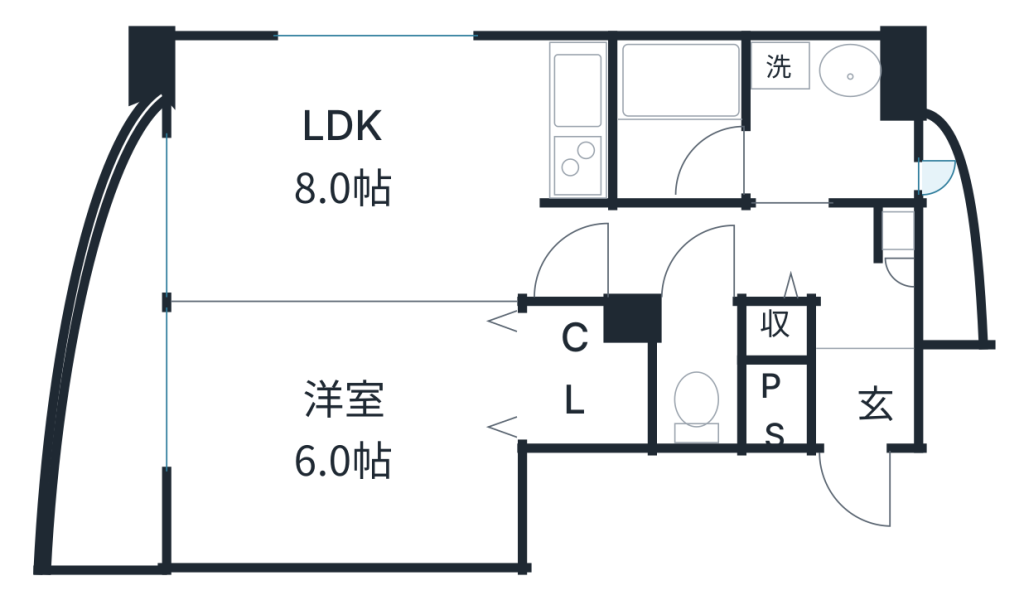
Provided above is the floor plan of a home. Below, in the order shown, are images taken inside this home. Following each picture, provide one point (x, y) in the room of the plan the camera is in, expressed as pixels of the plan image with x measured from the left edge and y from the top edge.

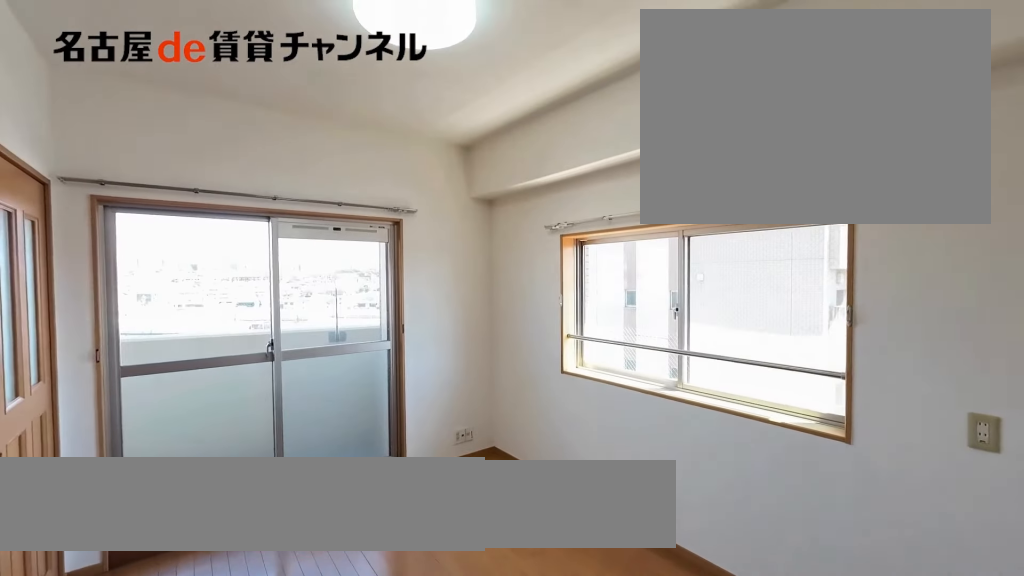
(352, 170)
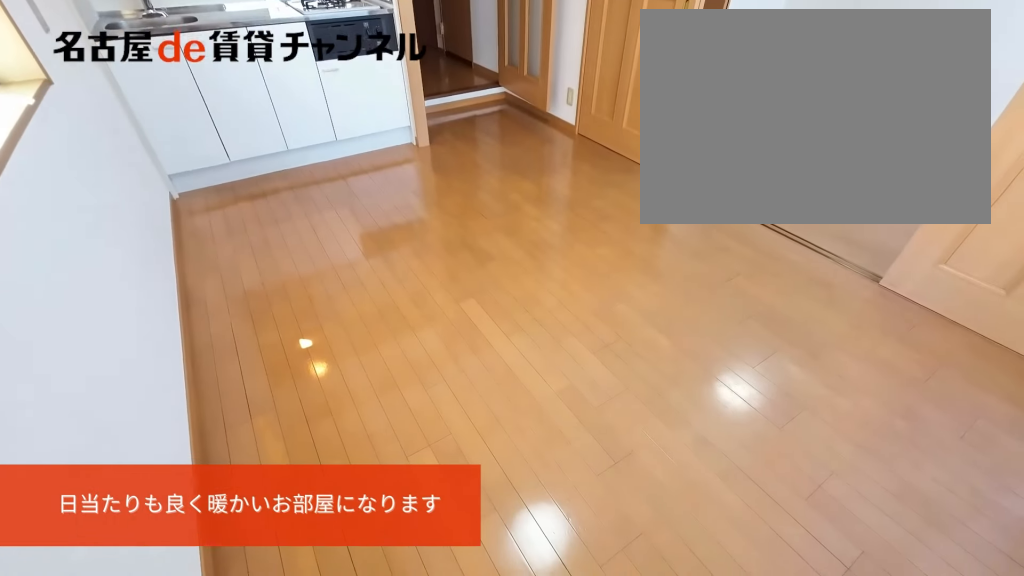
(352, 170)
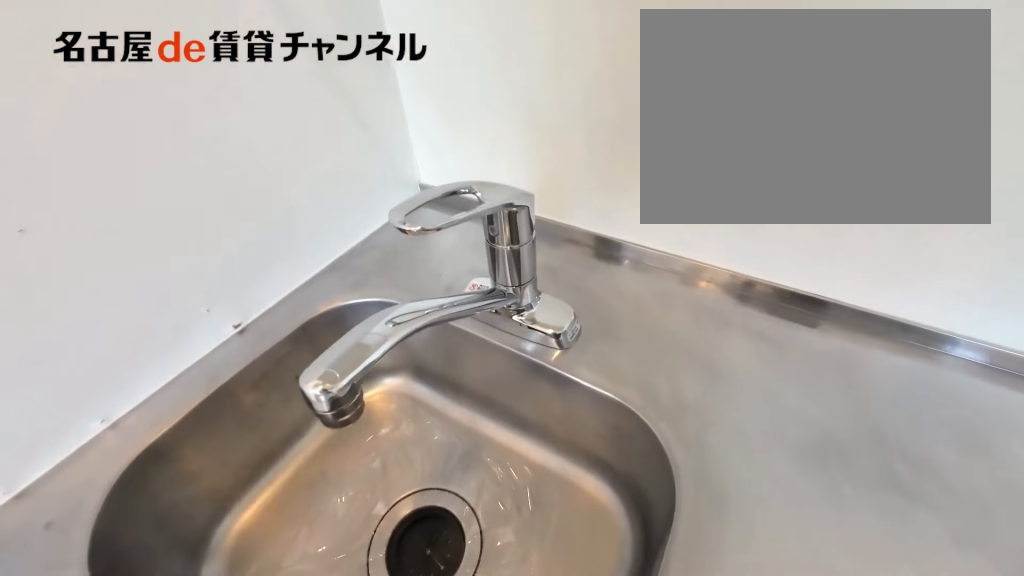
(583, 122)
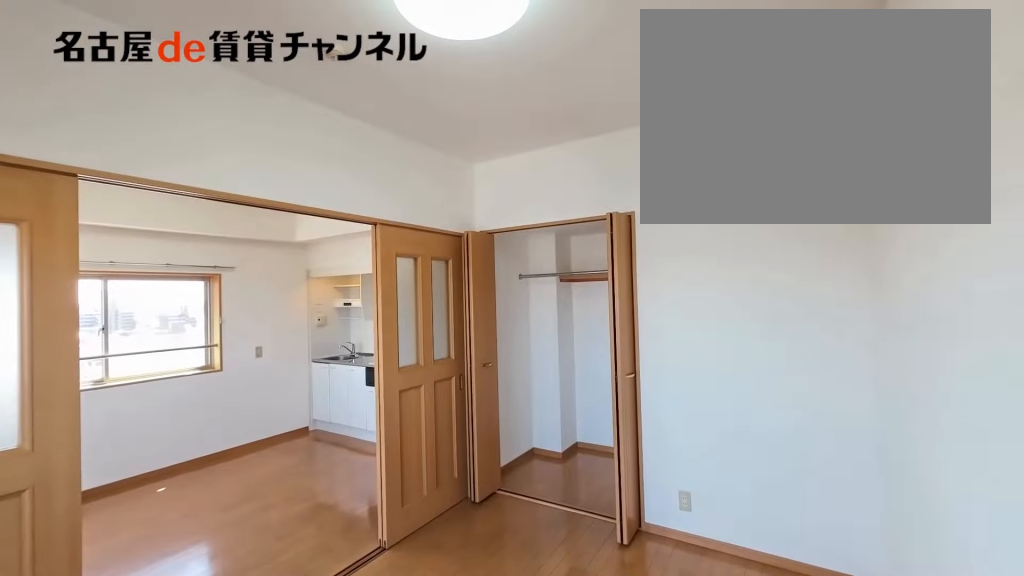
(342, 435)
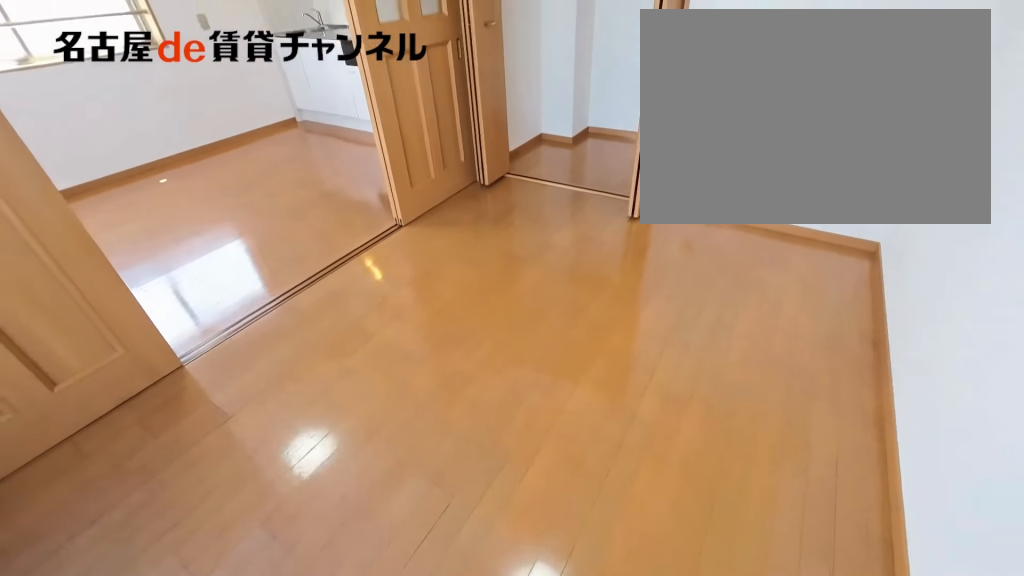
(342, 435)
